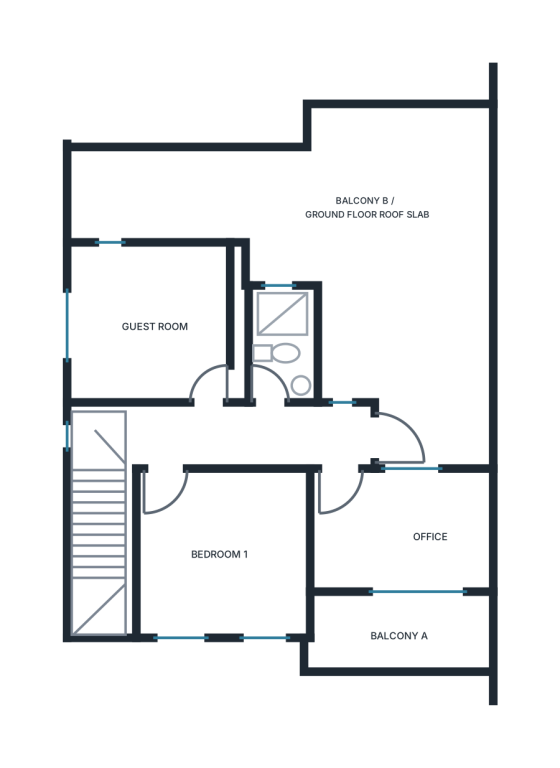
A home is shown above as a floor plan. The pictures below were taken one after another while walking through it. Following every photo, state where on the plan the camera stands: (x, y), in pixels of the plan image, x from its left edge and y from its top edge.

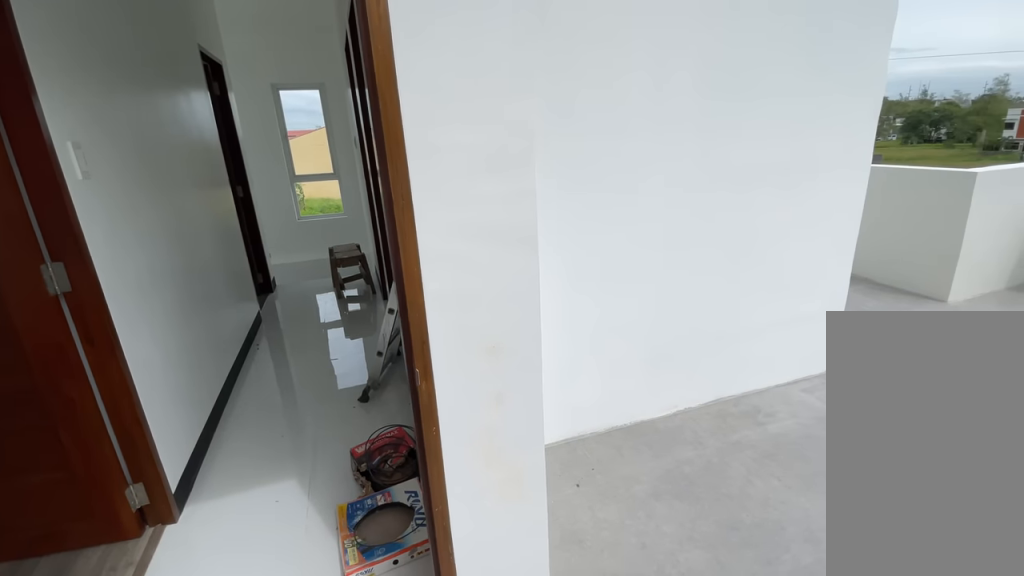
(447, 391)
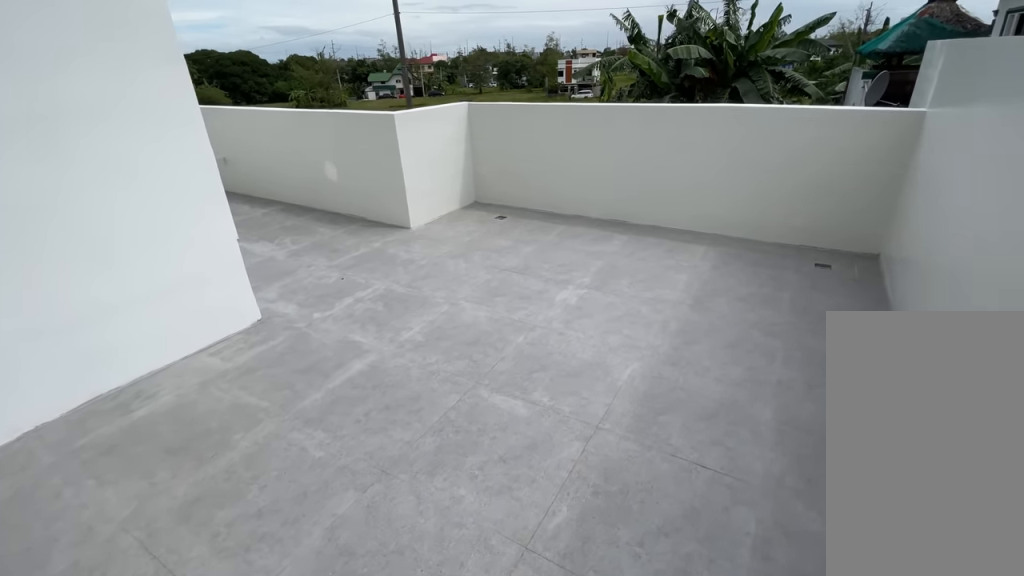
(446, 378)
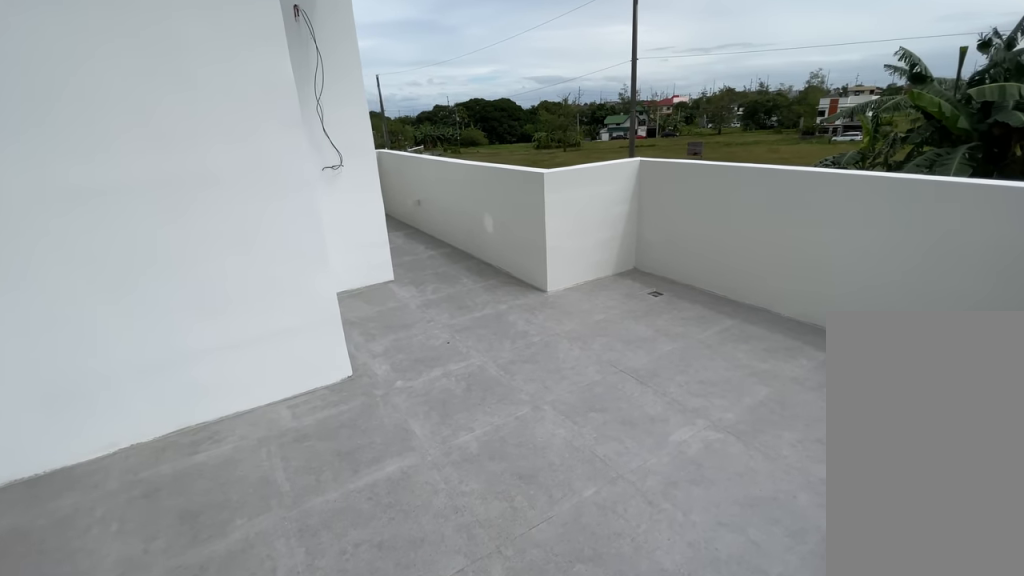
(448, 378)
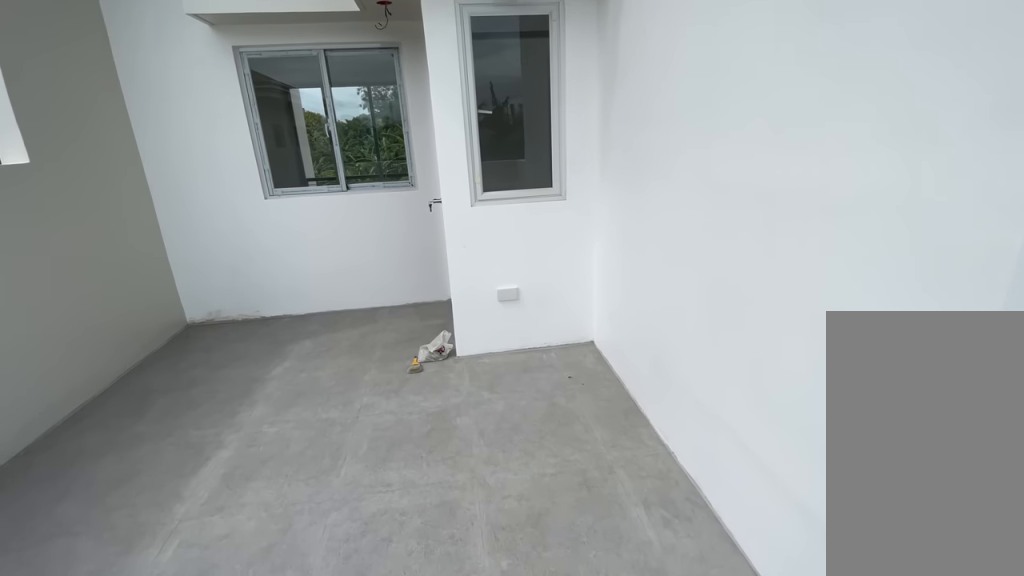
(371, 367)
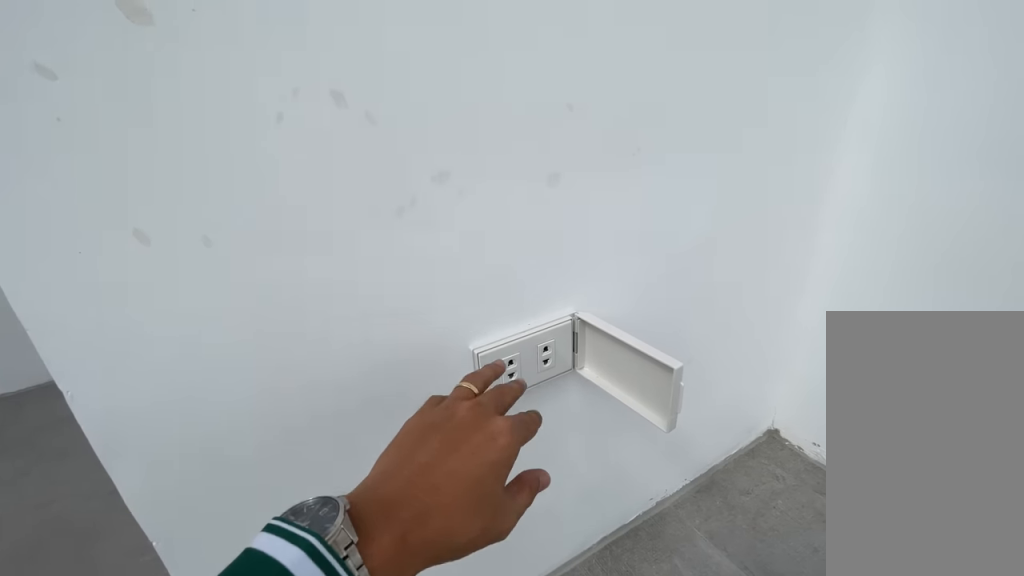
(371, 367)
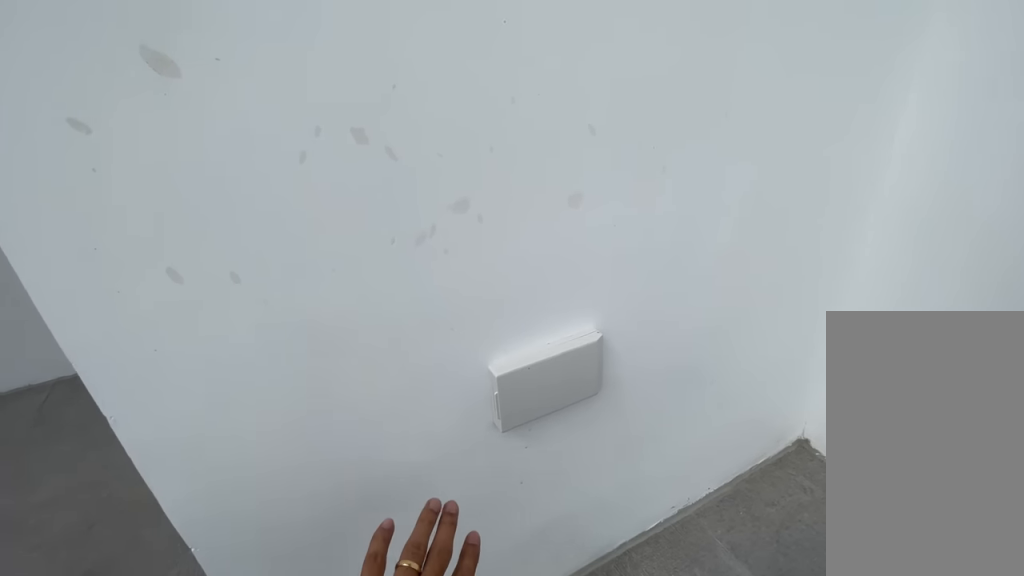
(373, 368)
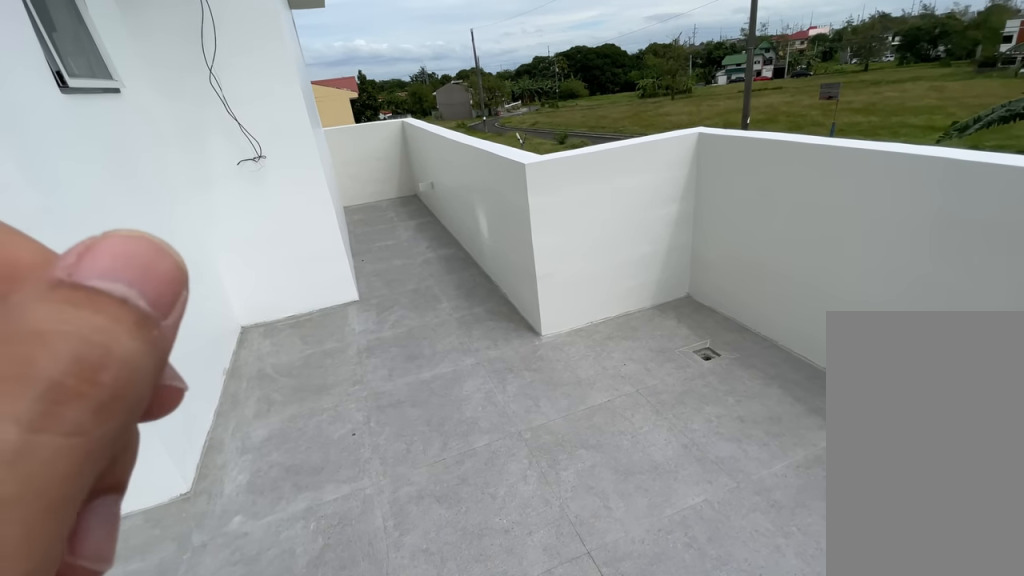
(396, 242)
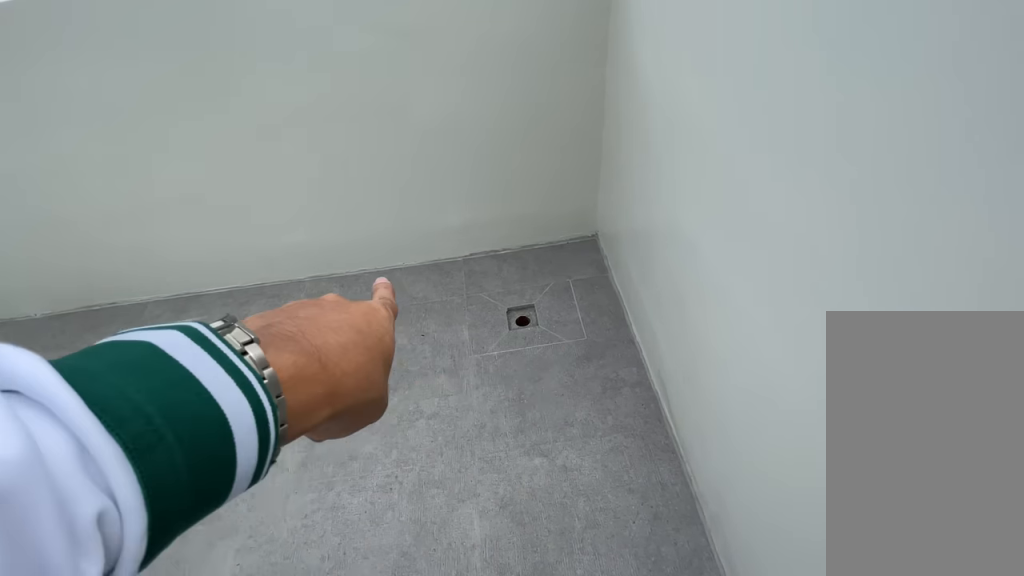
(395, 242)
